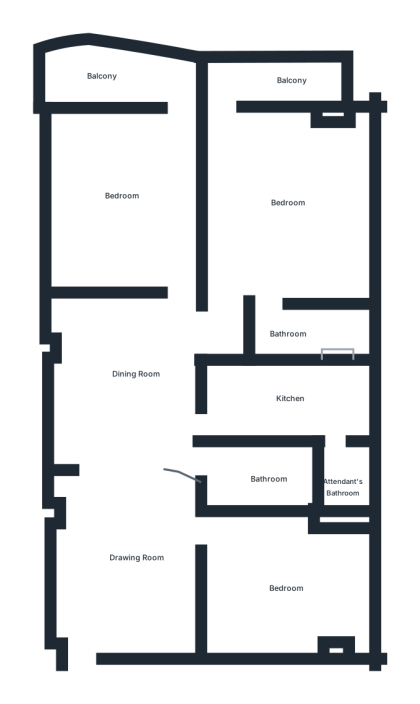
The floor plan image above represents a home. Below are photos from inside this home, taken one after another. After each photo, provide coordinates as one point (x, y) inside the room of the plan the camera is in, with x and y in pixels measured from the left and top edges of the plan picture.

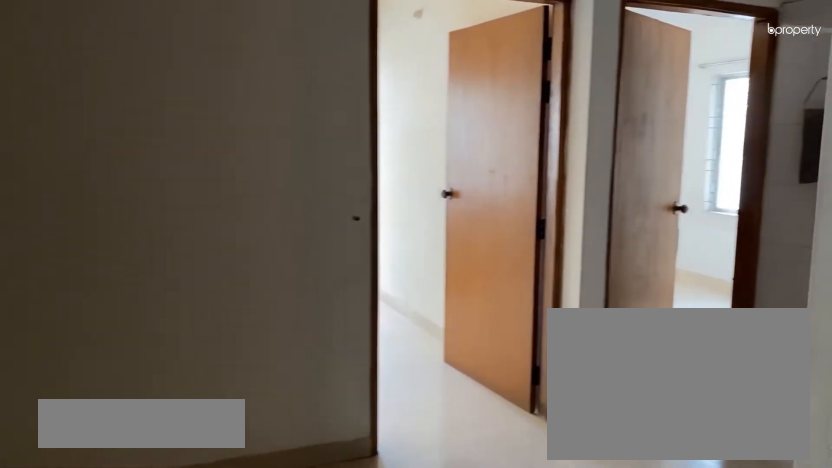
(129, 373)
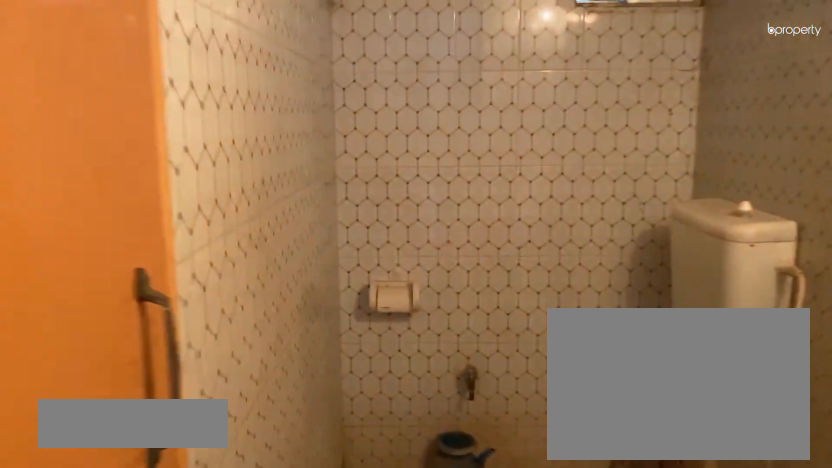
(264, 483)
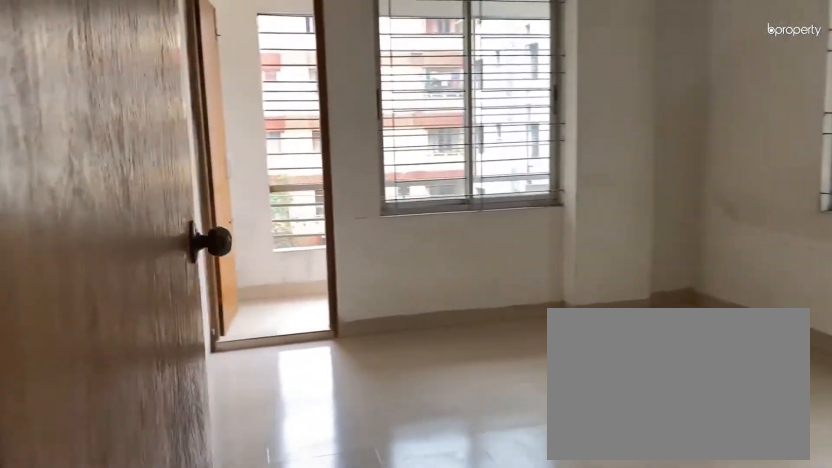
(278, 209)
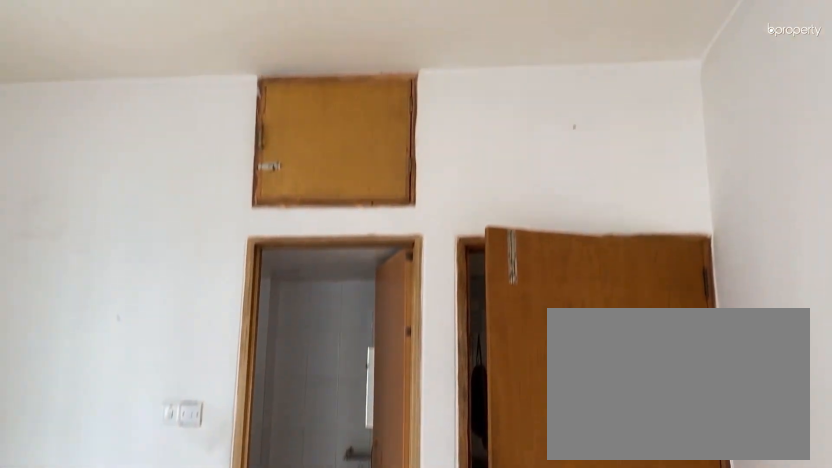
(278, 210)
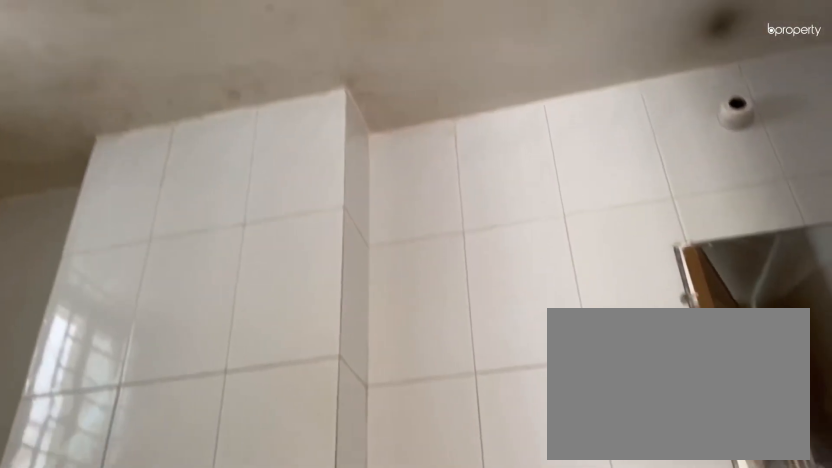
(302, 334)
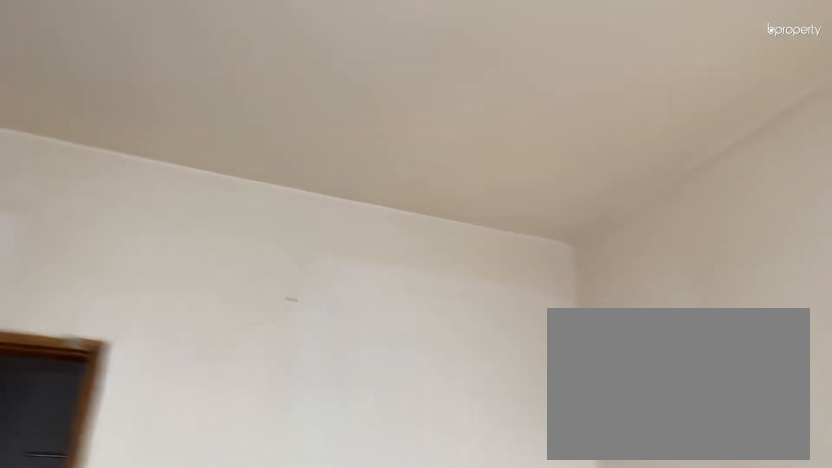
(124, 186)
